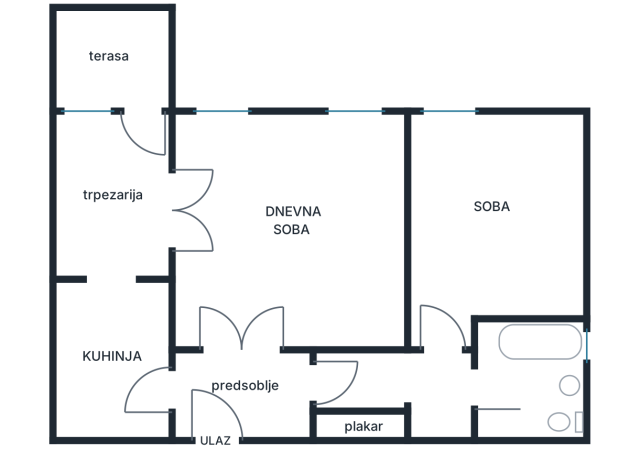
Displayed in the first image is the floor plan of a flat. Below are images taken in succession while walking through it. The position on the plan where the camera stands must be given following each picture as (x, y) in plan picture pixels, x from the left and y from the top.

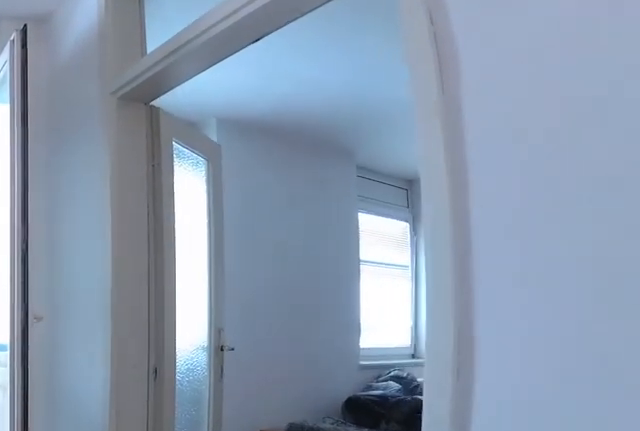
(124, 269)
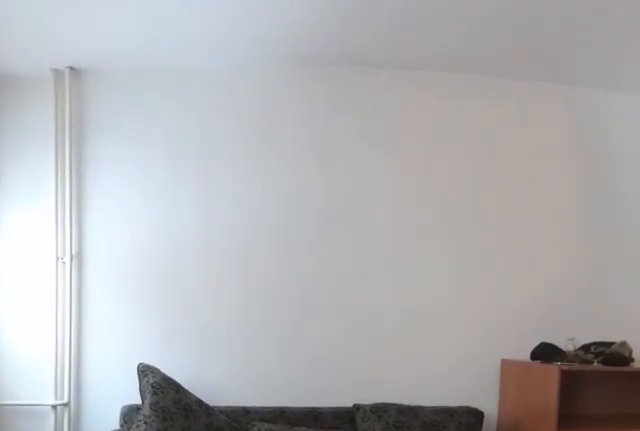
(223, 200)
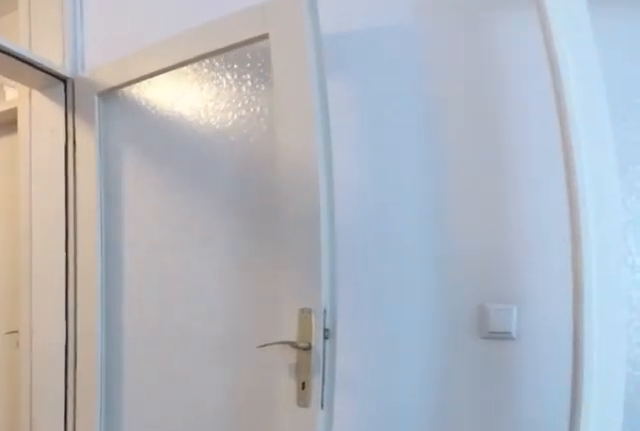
(256, 274)
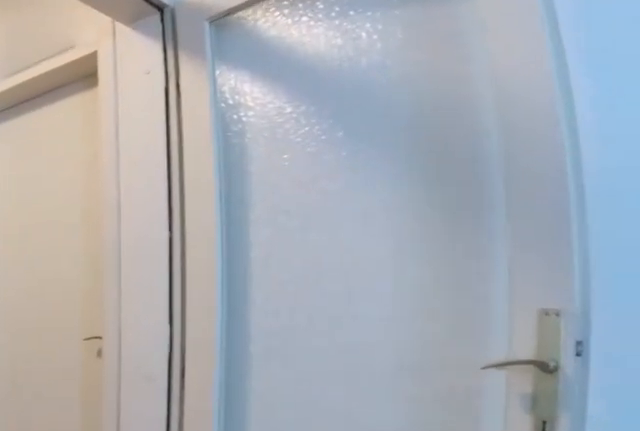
(256, 295)
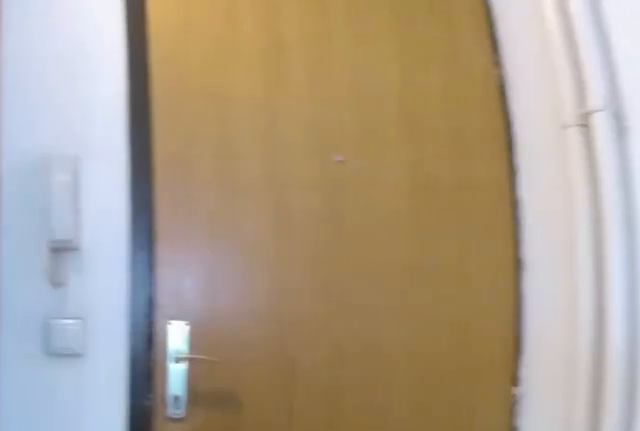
(247, 351)
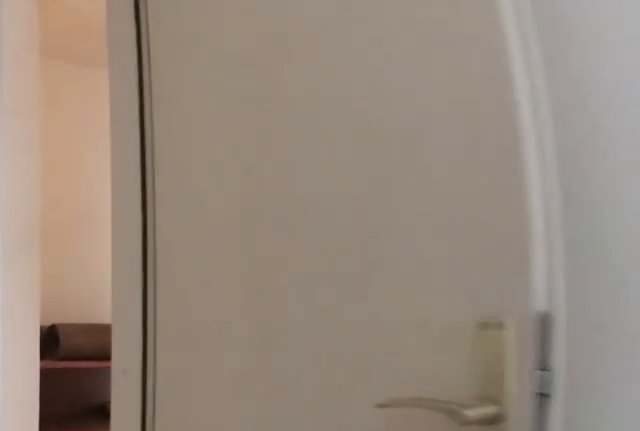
(442, 272)
